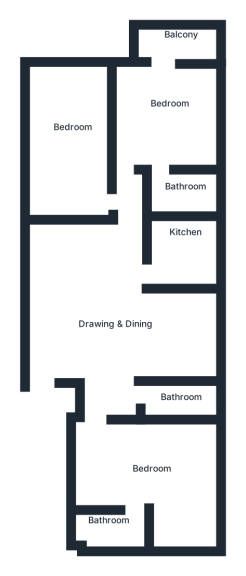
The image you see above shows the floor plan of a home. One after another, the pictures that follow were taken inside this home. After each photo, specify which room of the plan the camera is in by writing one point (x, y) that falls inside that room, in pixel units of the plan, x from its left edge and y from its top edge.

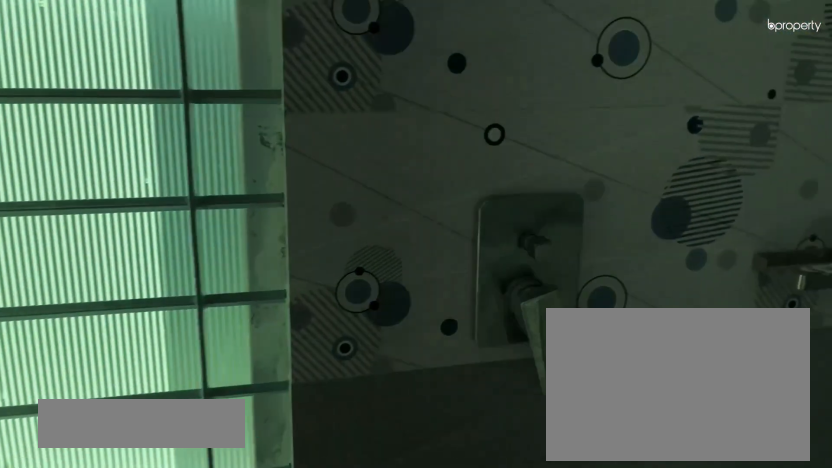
(125, 522)
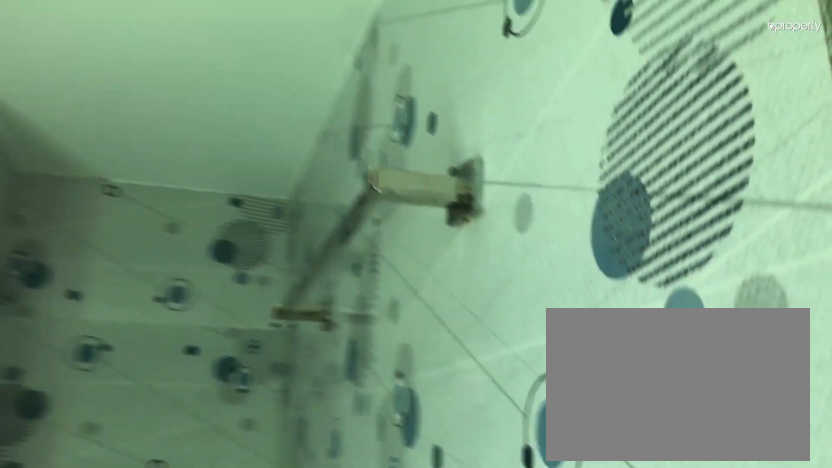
(125, 522)
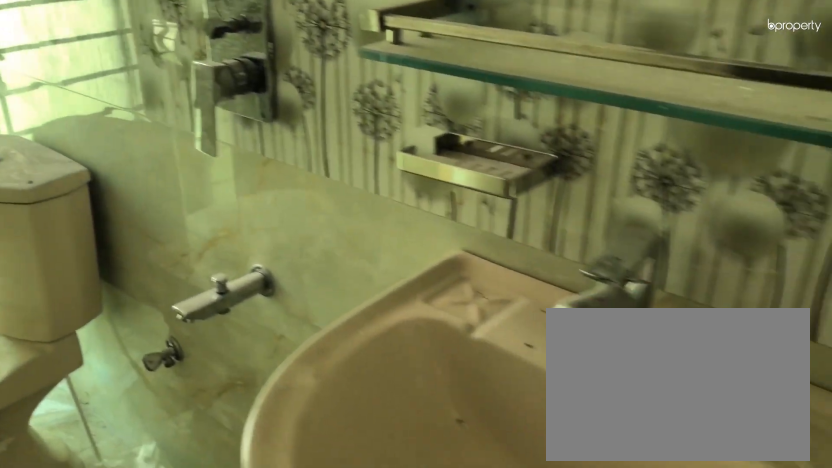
(174, 399)
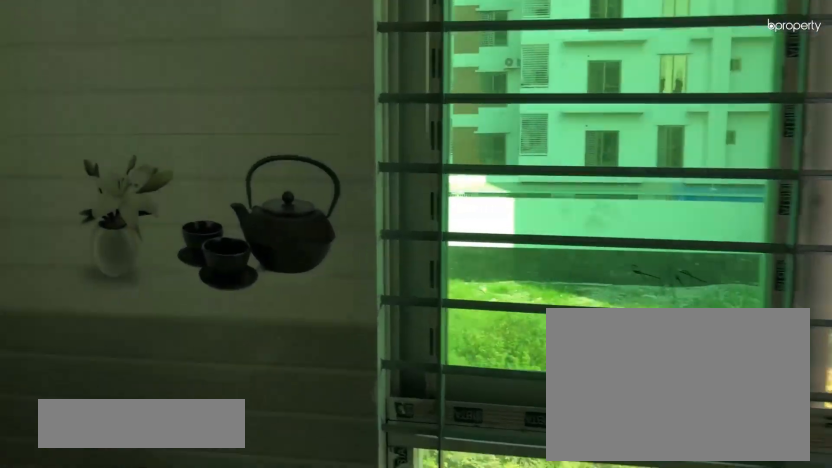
(176, 252)
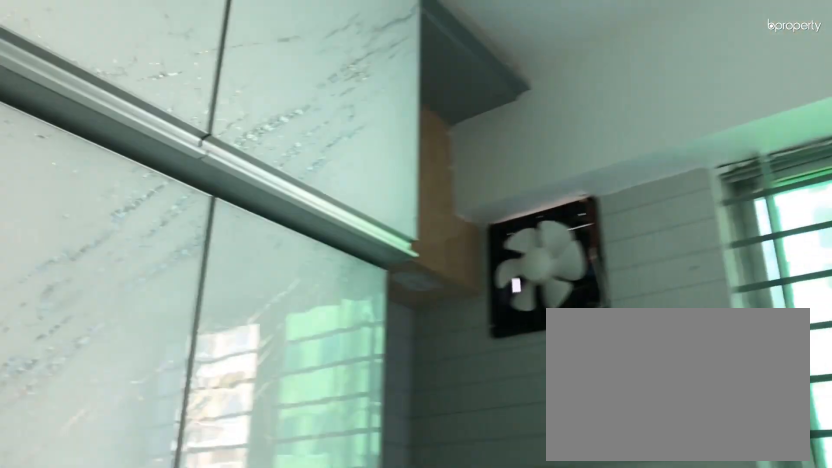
(176, 252)
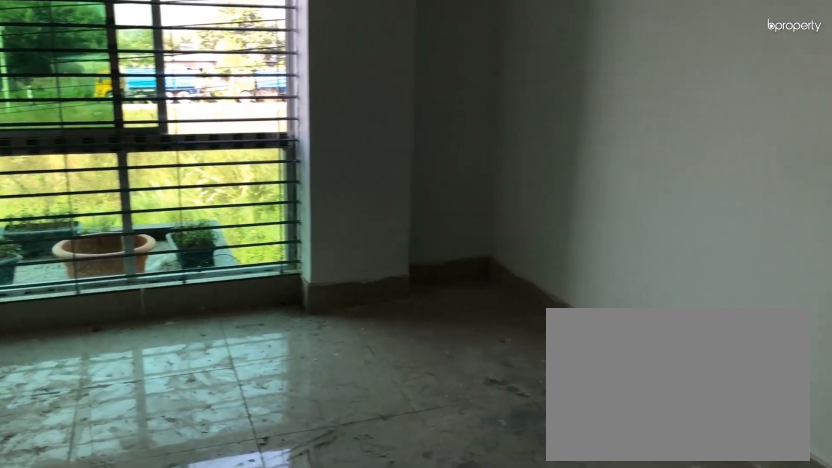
(78, 152)
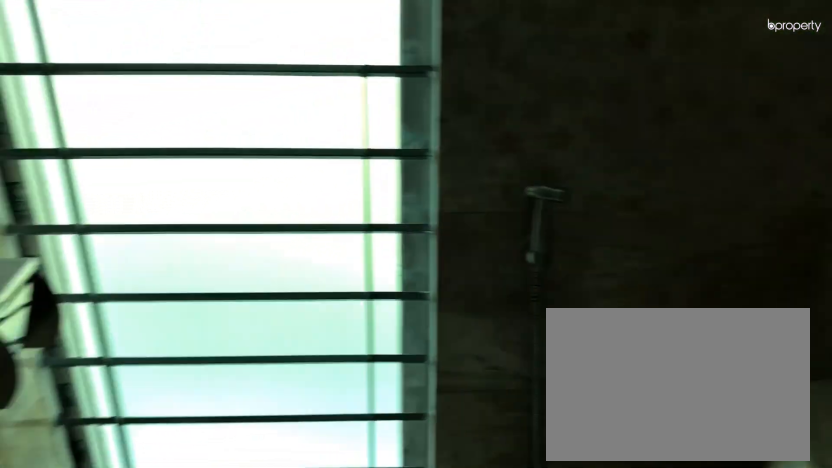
(180, 190)
